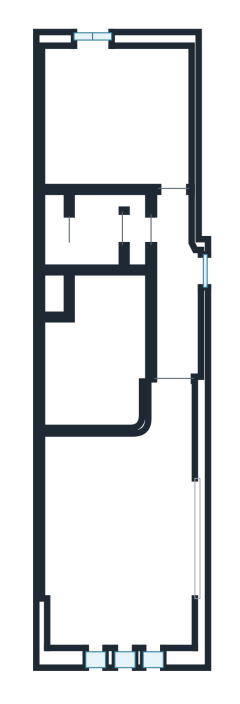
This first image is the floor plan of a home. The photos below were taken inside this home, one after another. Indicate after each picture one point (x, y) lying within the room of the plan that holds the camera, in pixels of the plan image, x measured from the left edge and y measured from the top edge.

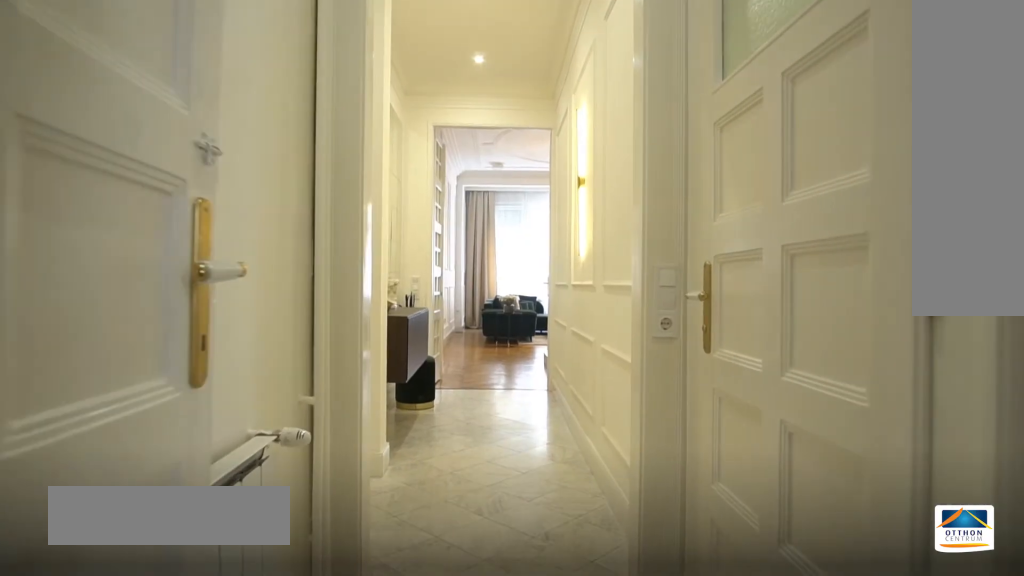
(178, 296)
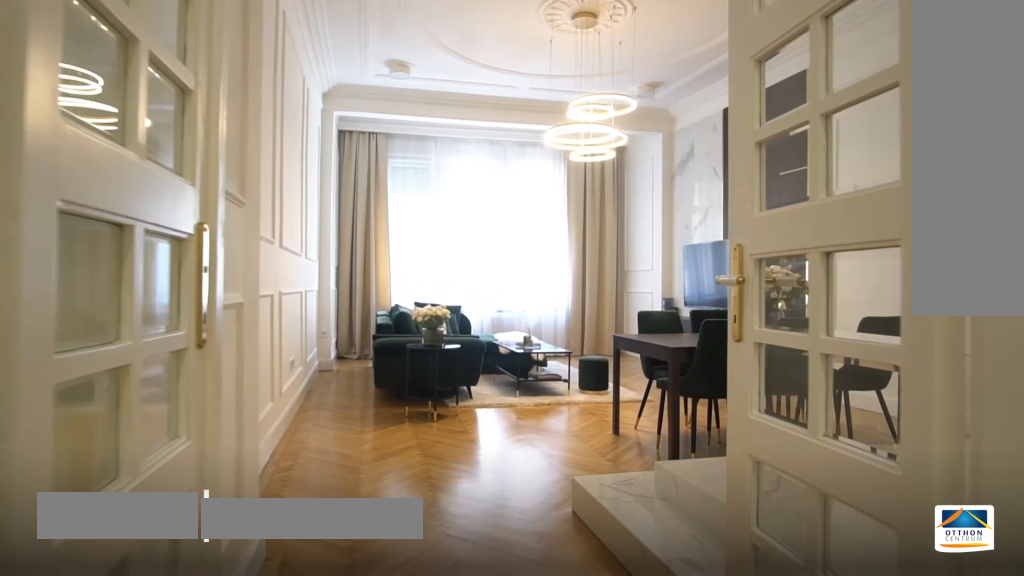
(117, 537)
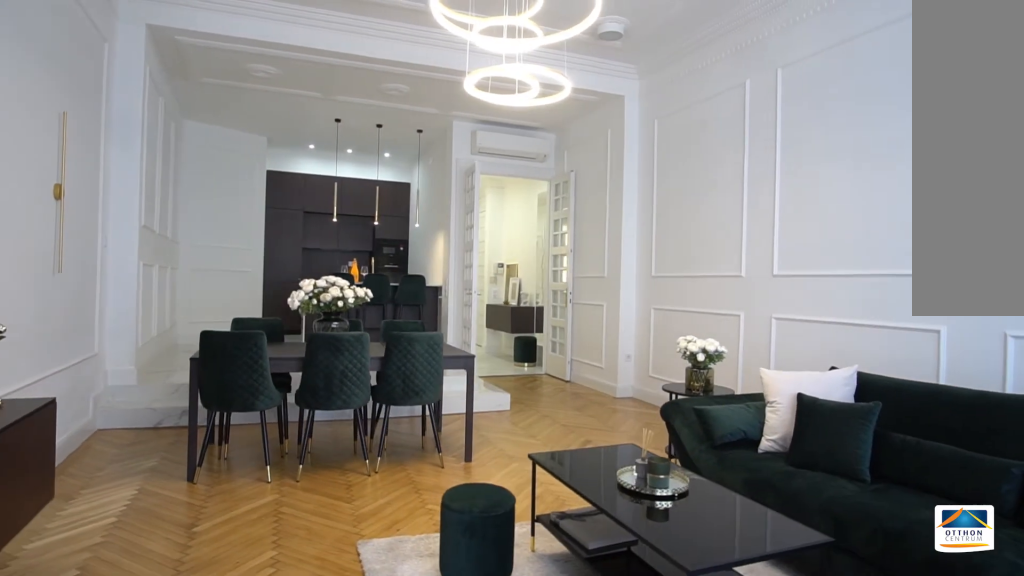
(117, 537)
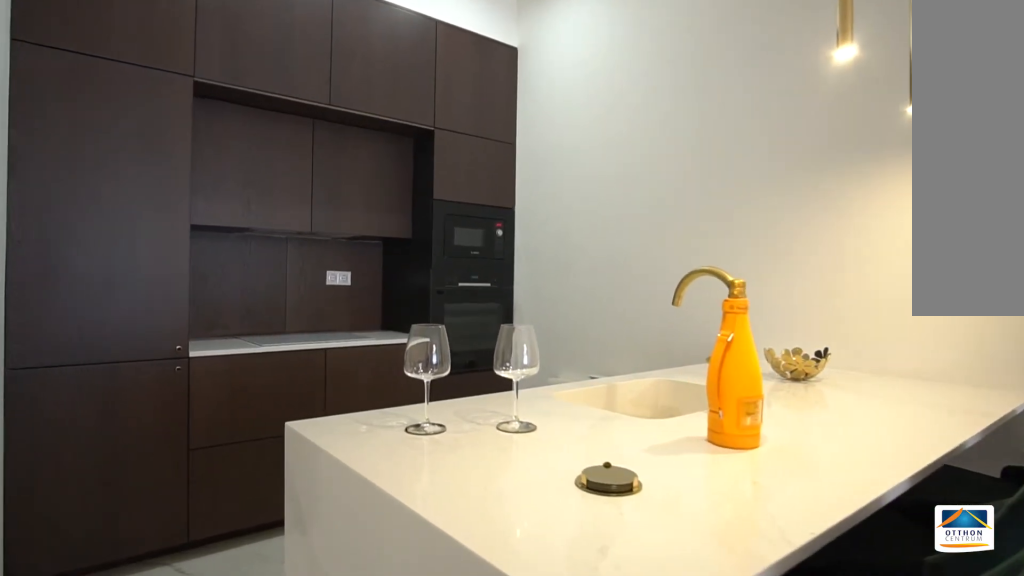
(101, 356)
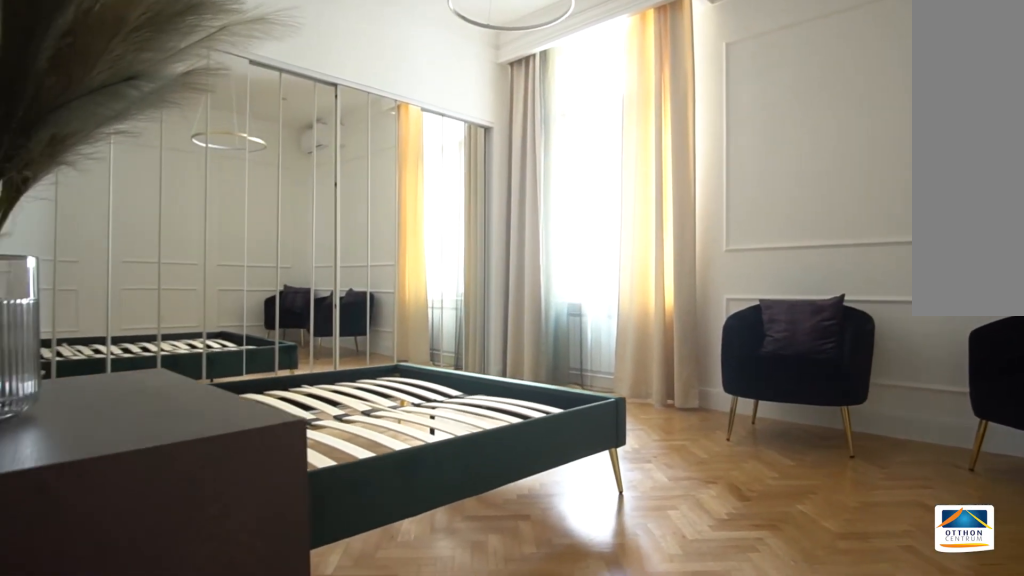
(123, 124)
